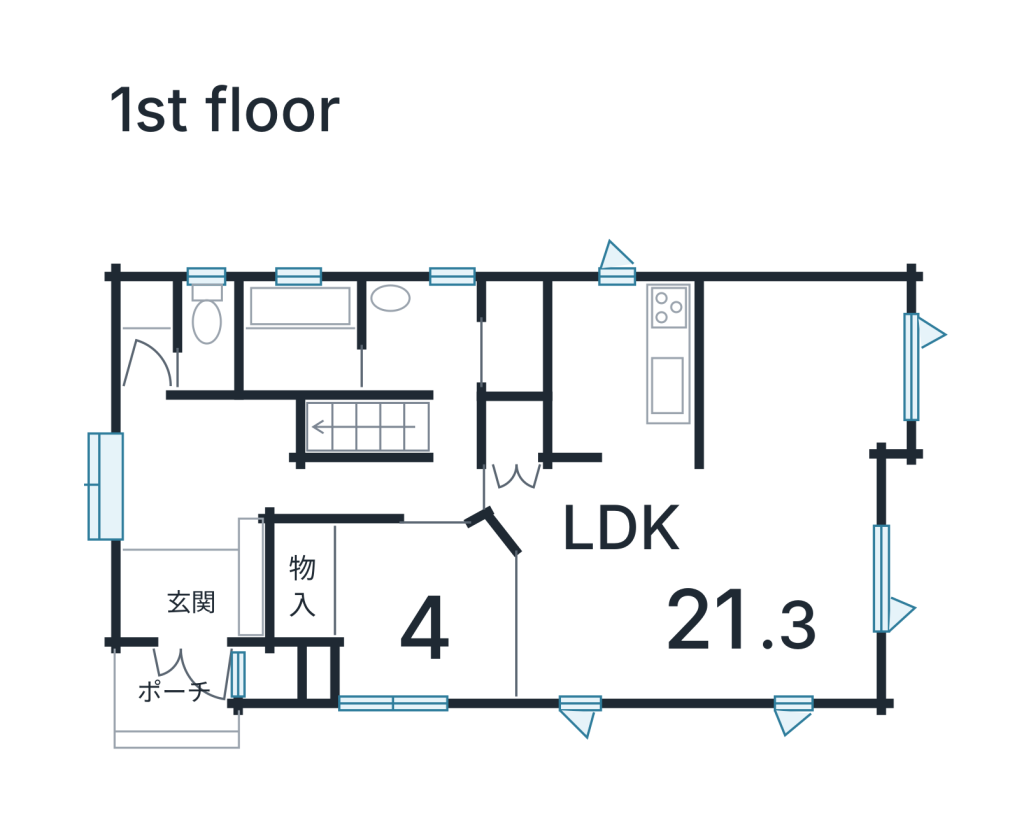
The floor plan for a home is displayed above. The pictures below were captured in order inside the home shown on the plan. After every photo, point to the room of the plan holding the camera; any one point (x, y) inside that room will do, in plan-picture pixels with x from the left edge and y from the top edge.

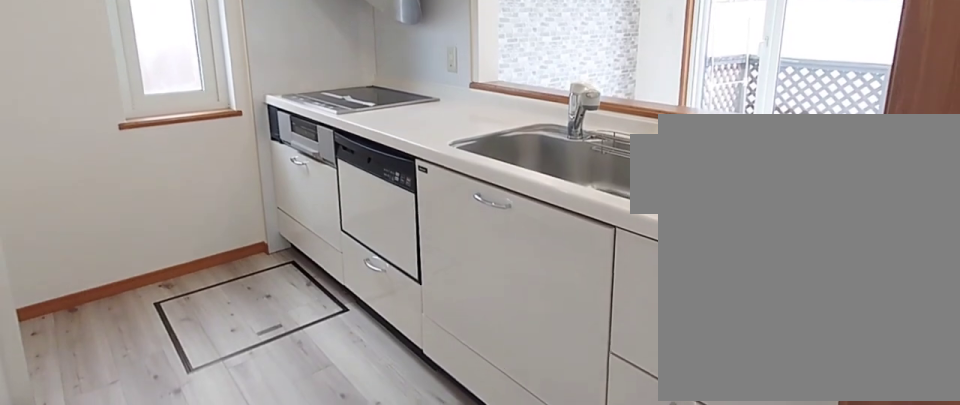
(603, 382)
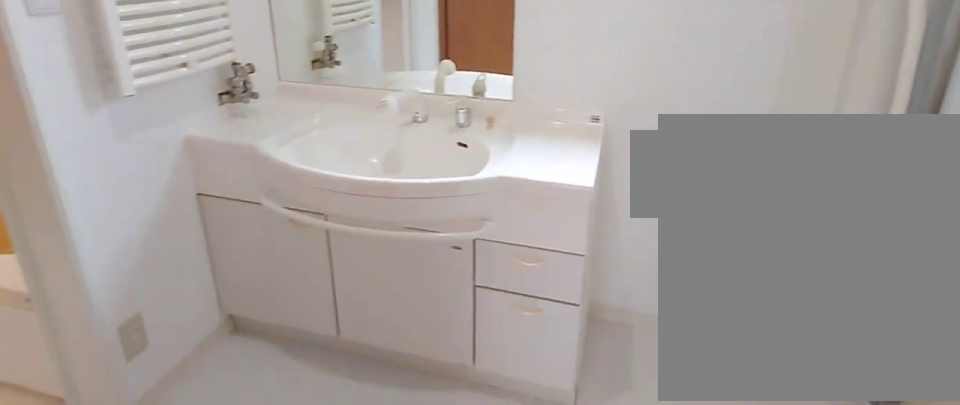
(424, 344)
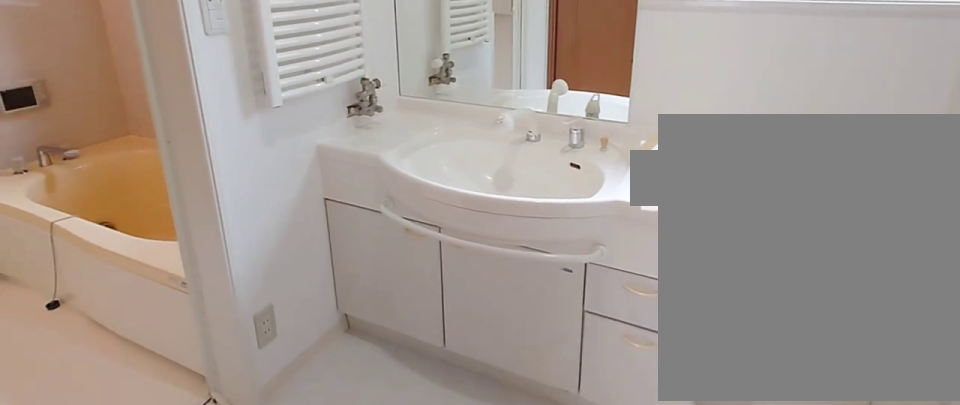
(424, 344)
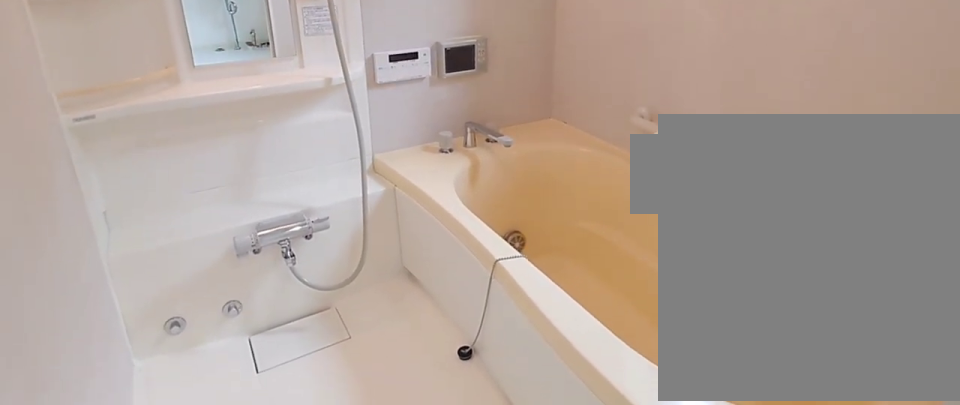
(291, 356)
